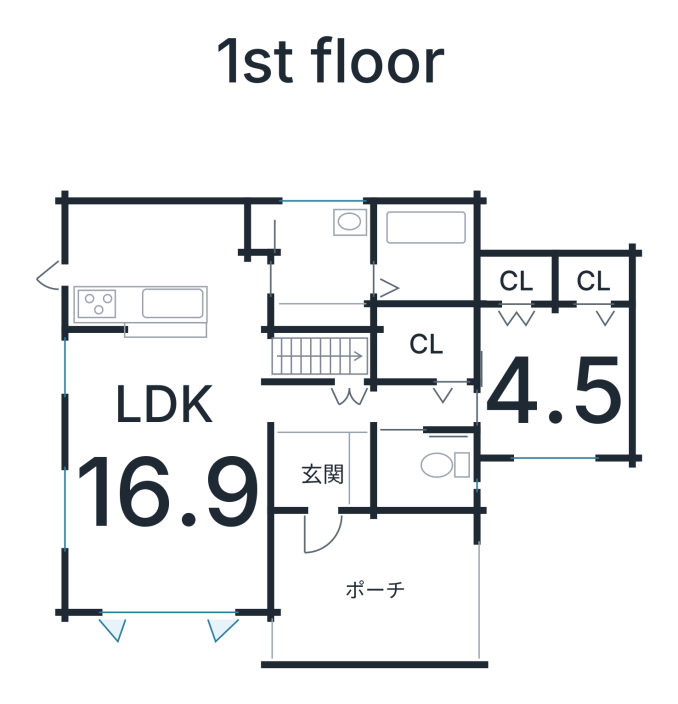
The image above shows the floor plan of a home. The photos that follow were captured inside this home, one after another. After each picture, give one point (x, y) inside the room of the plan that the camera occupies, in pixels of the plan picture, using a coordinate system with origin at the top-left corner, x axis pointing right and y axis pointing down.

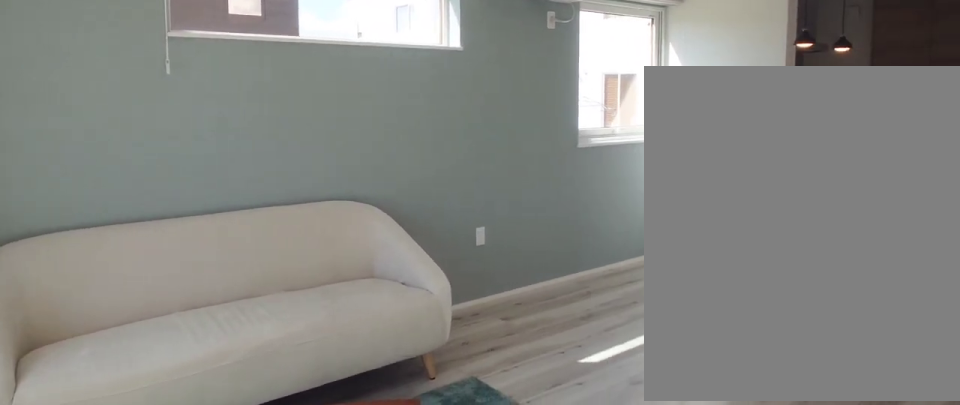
(170, 474)
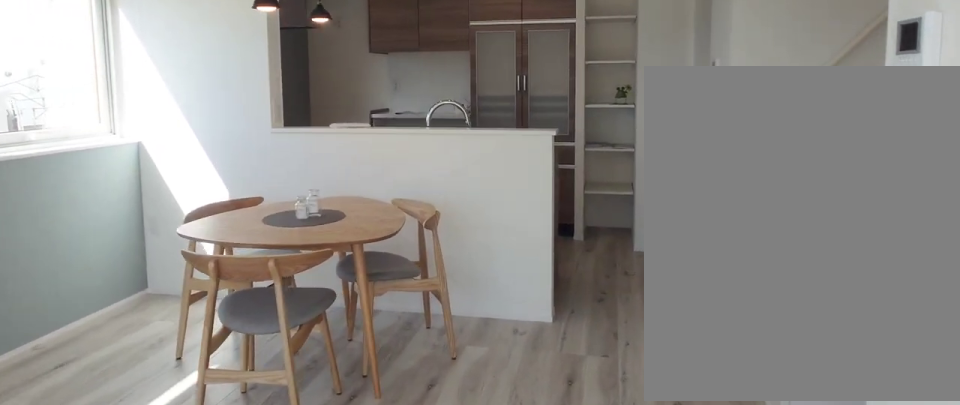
(170, 474)
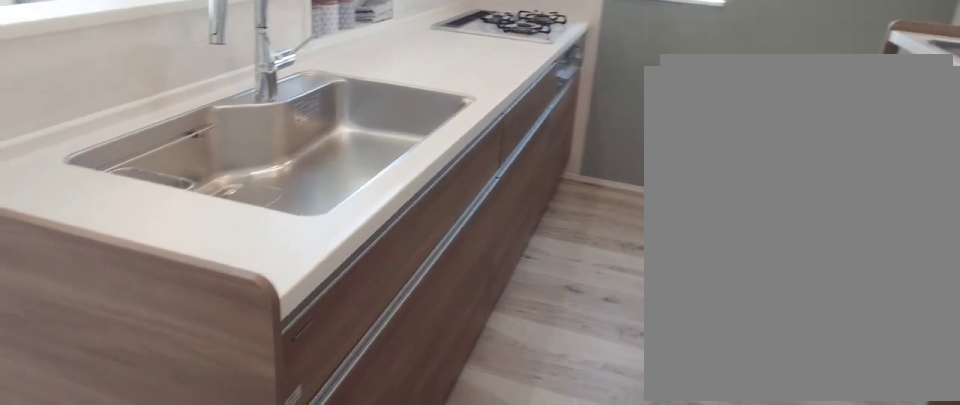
(168, 261)
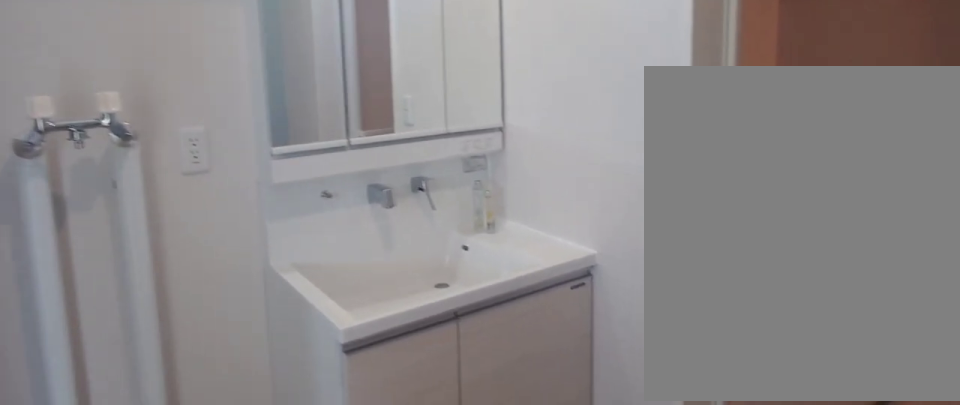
(323, 264)
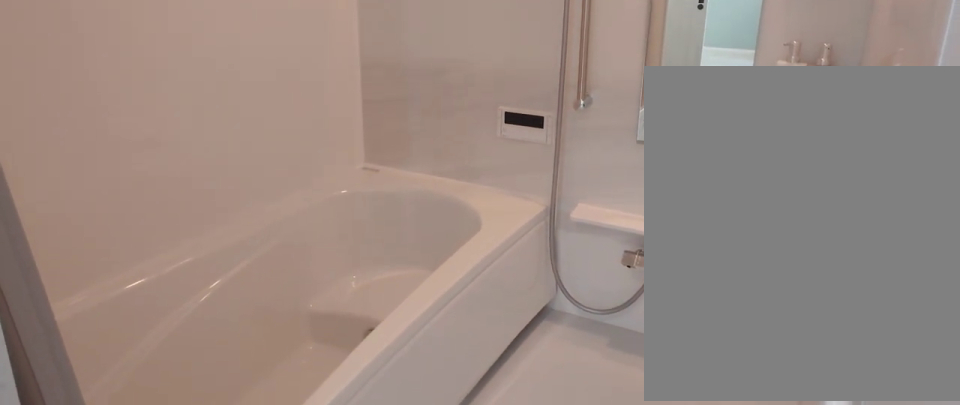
(422, 257)
